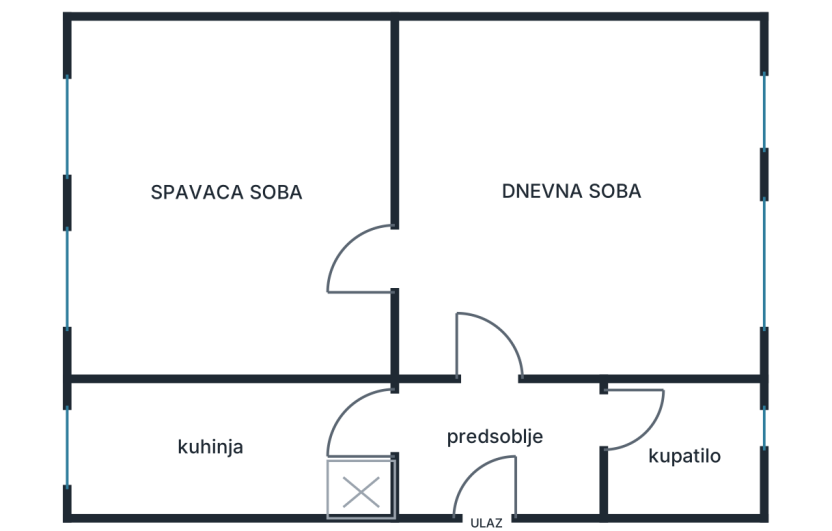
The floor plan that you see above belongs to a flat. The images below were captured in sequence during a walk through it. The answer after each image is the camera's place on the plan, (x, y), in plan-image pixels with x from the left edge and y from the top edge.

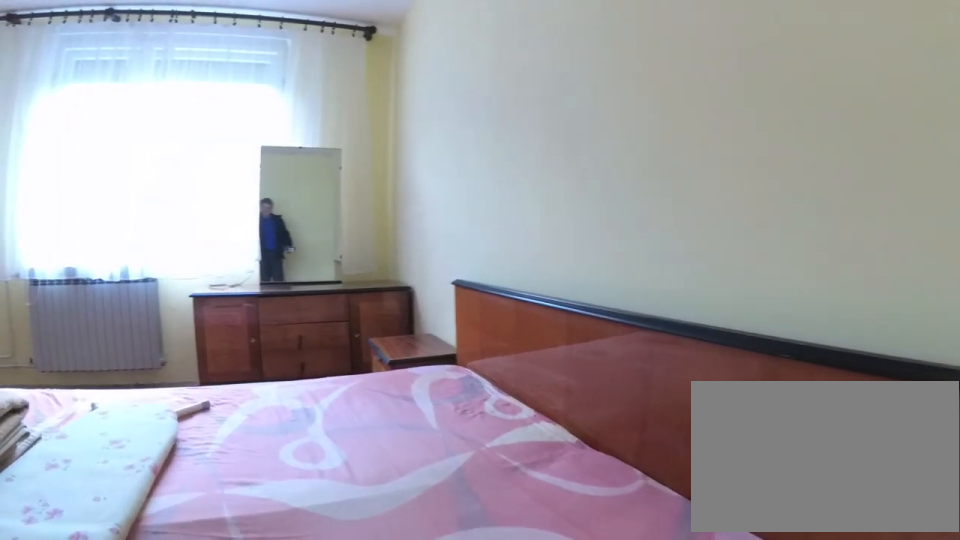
(343, 121)
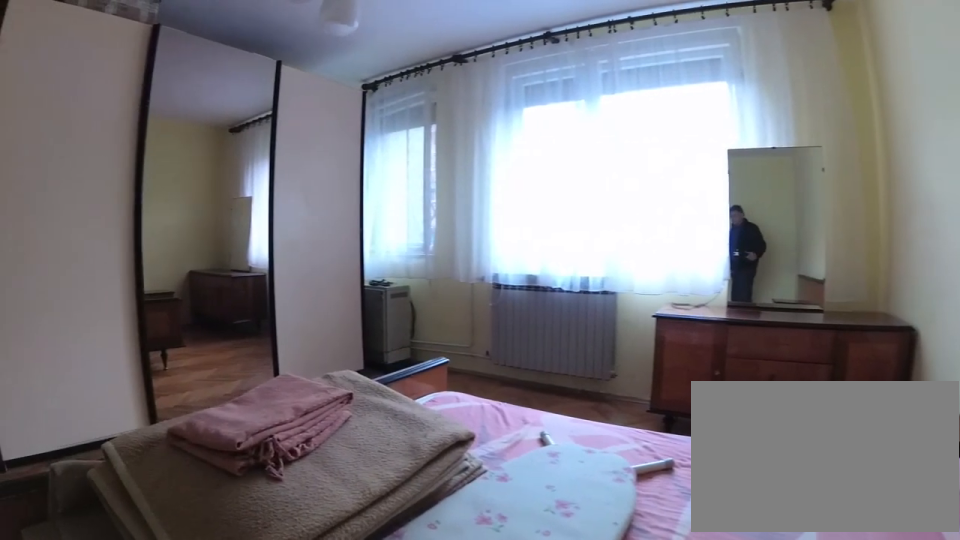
(344, 73)
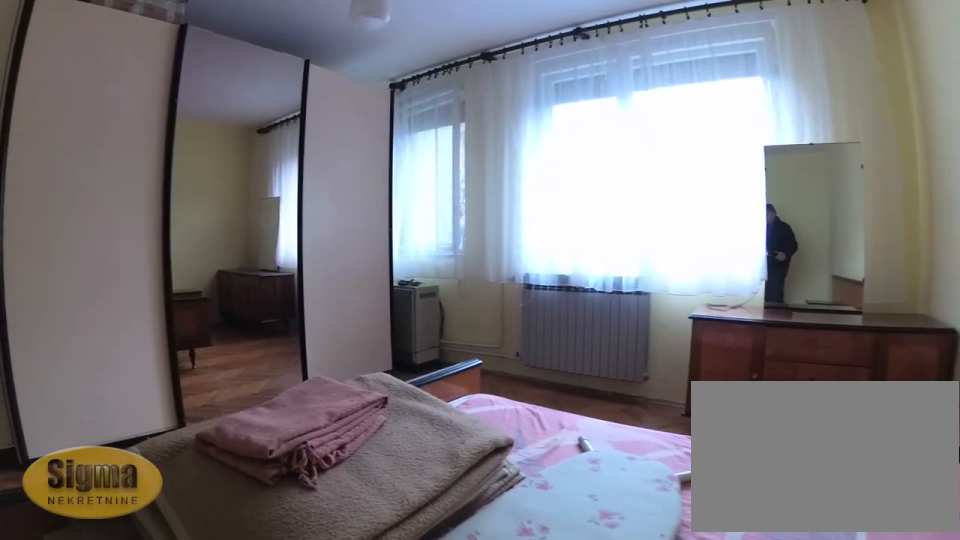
(345, 69)
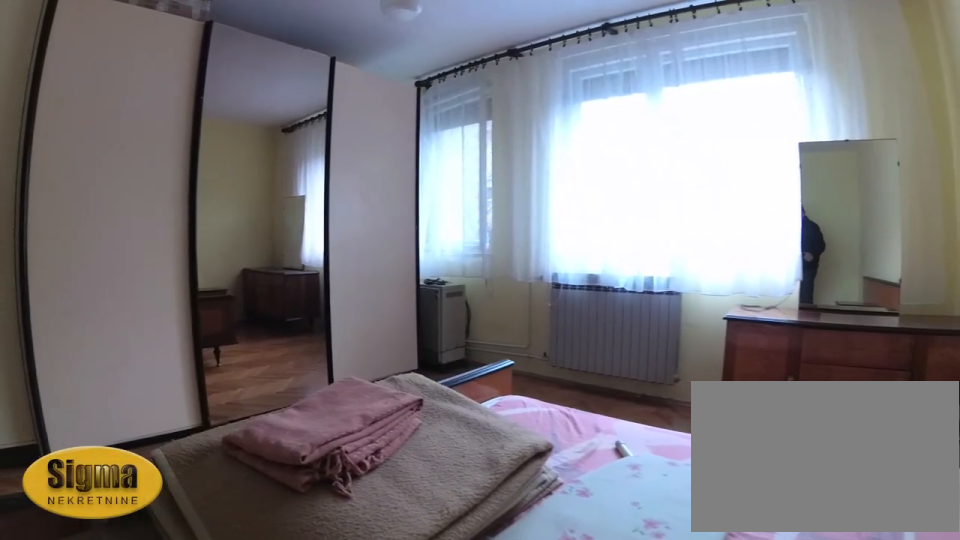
(347, 82)
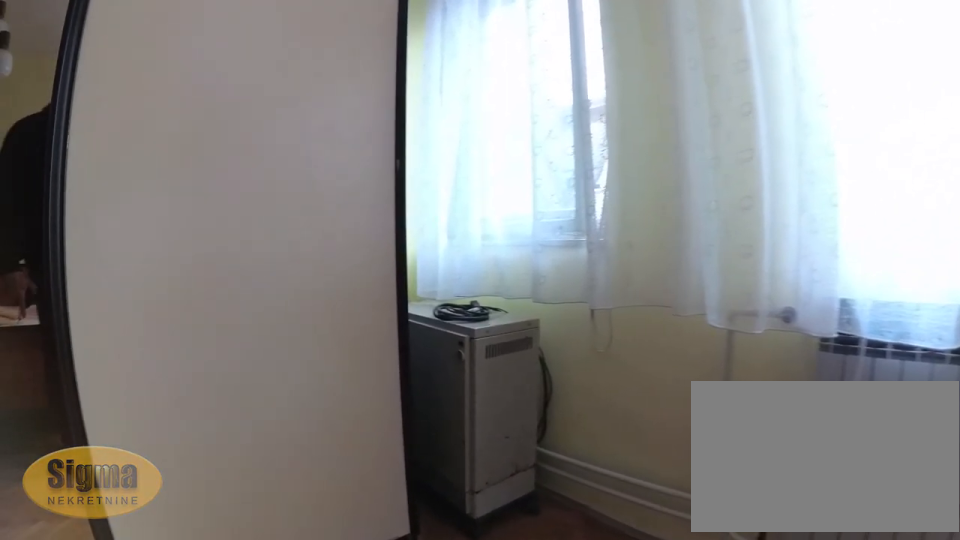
(200, 258)
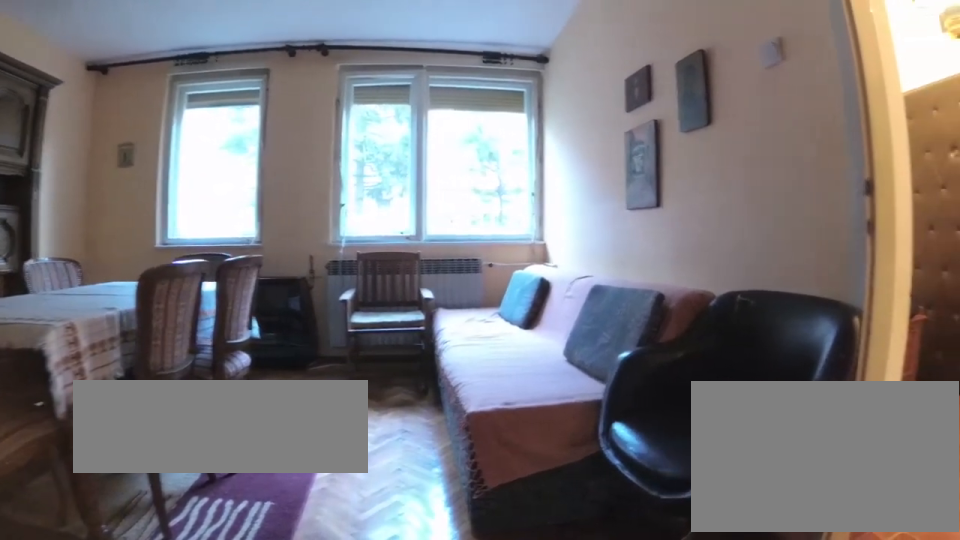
(468, 291)
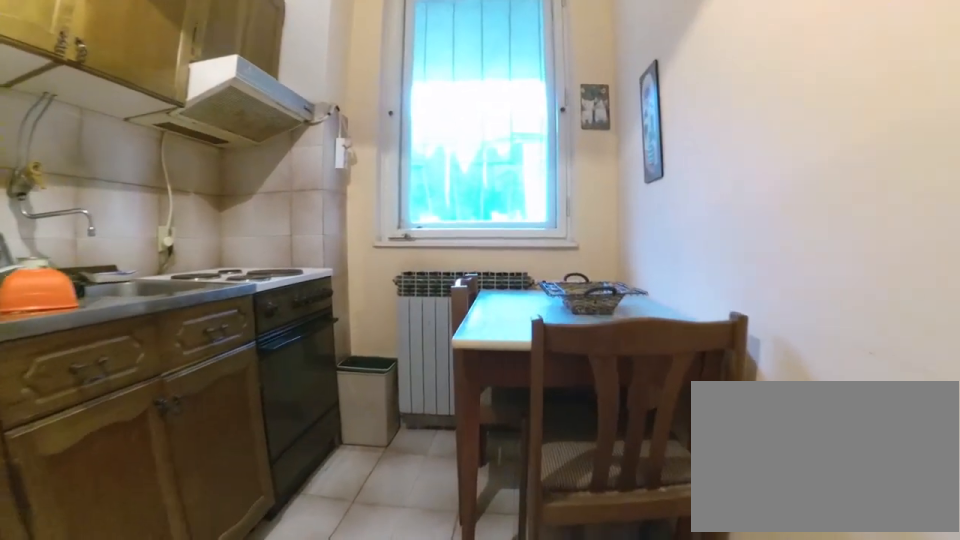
(288, 407)
